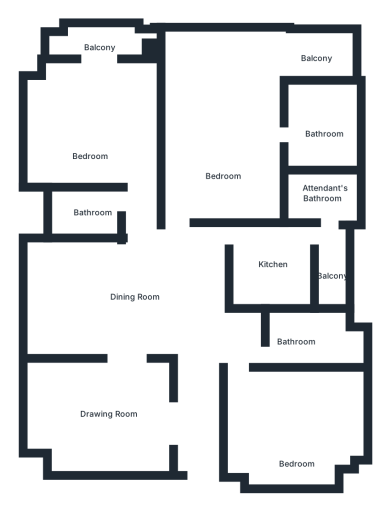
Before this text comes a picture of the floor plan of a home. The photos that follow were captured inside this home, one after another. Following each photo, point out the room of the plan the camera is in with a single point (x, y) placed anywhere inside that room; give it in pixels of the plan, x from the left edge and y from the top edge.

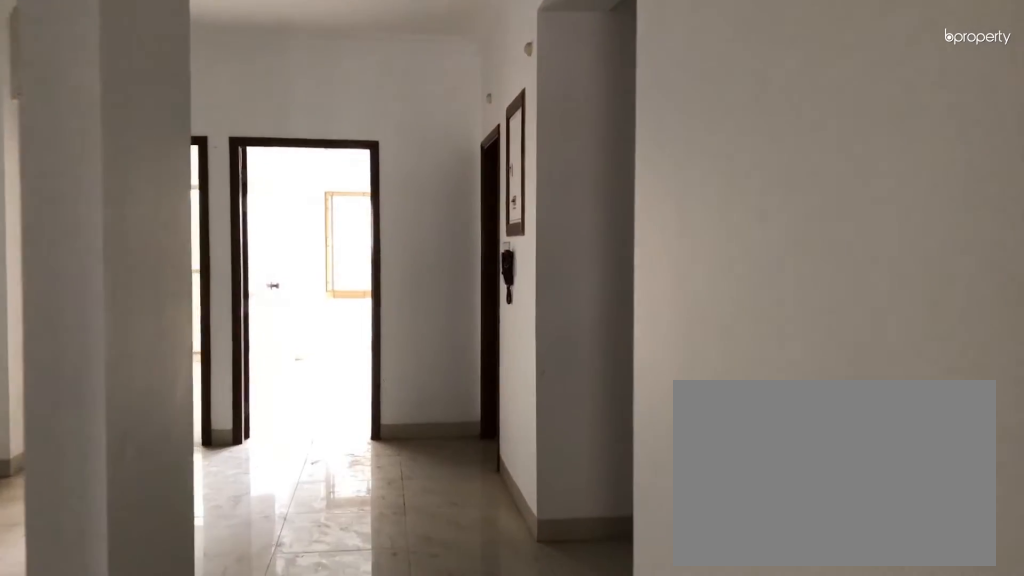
(199, 446)
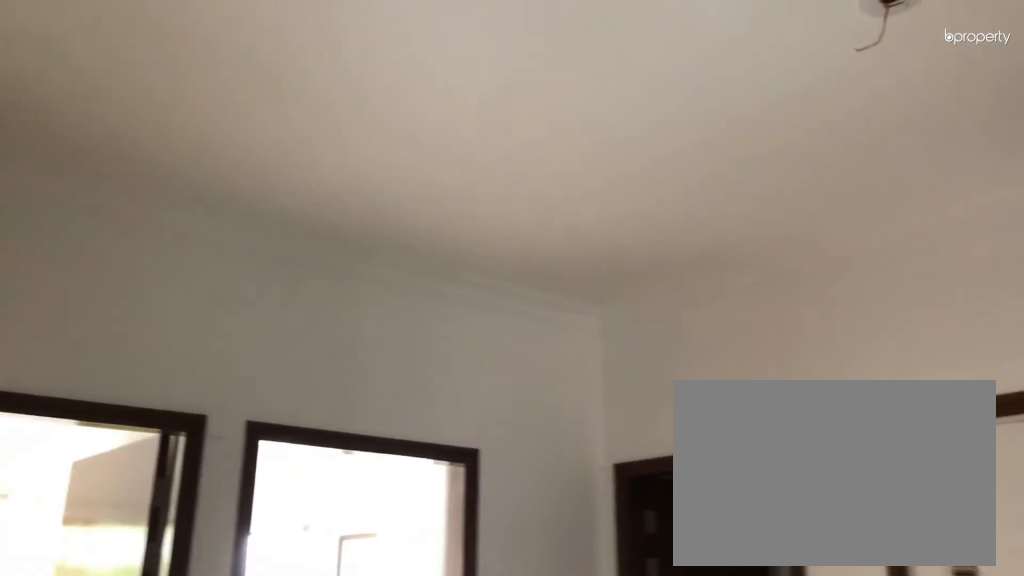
(135, 303)
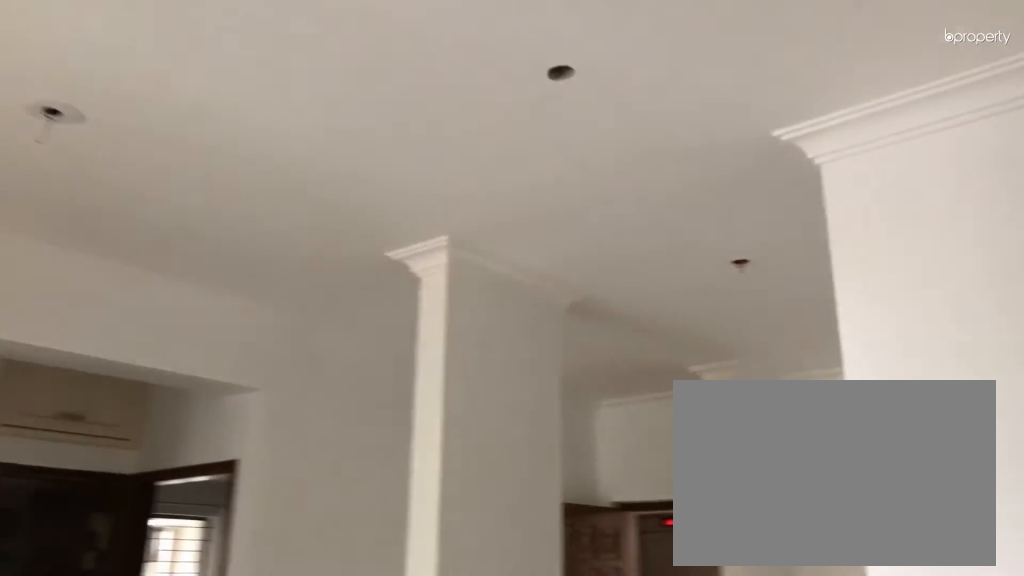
(135, 303)
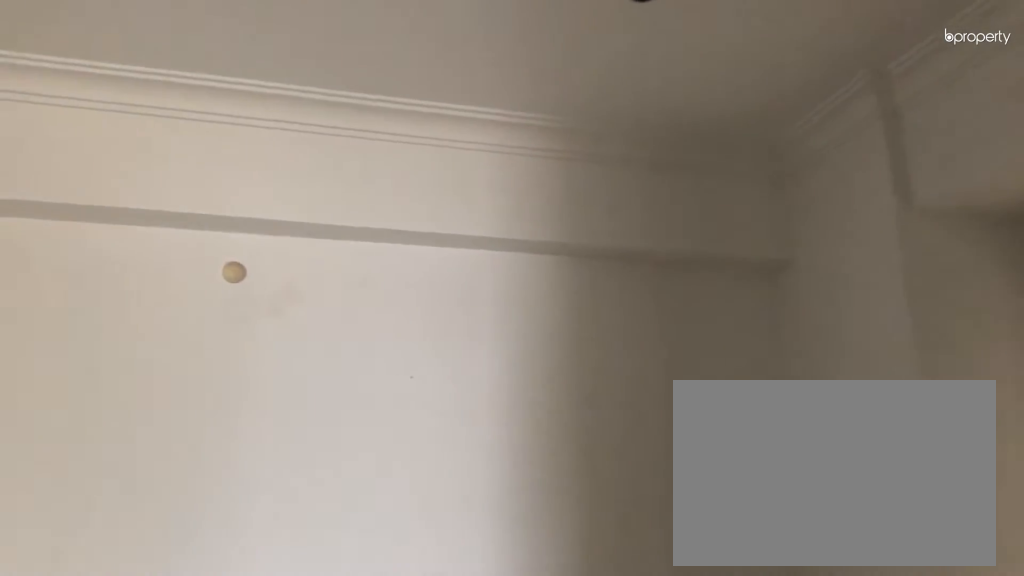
(110, 415)
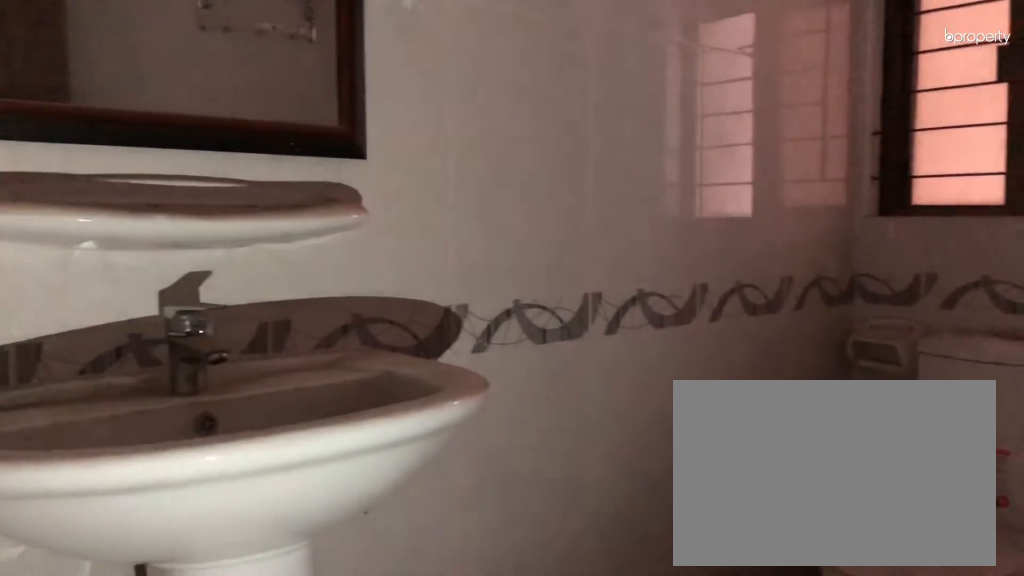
(300, 338)
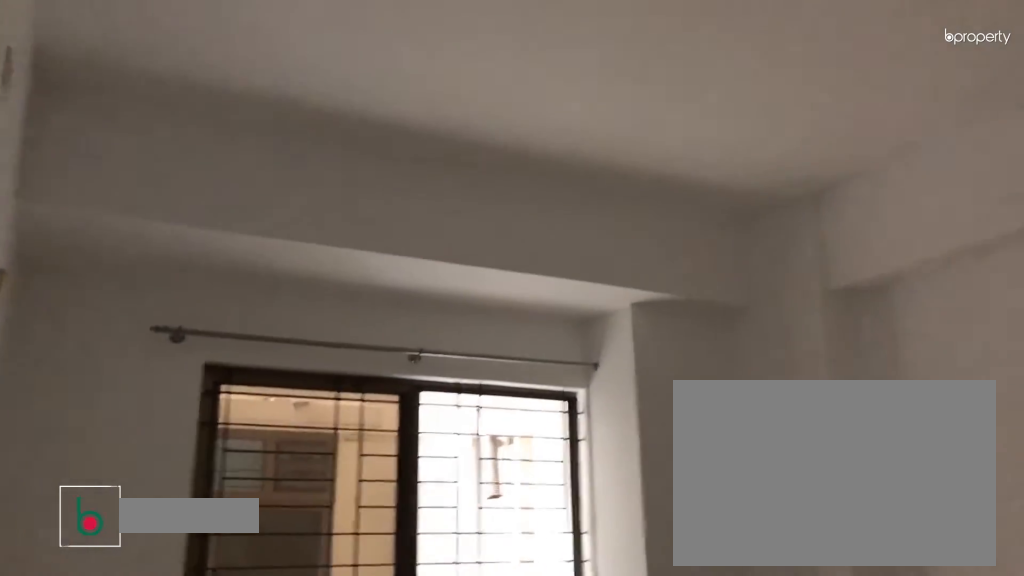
(296, 428)
